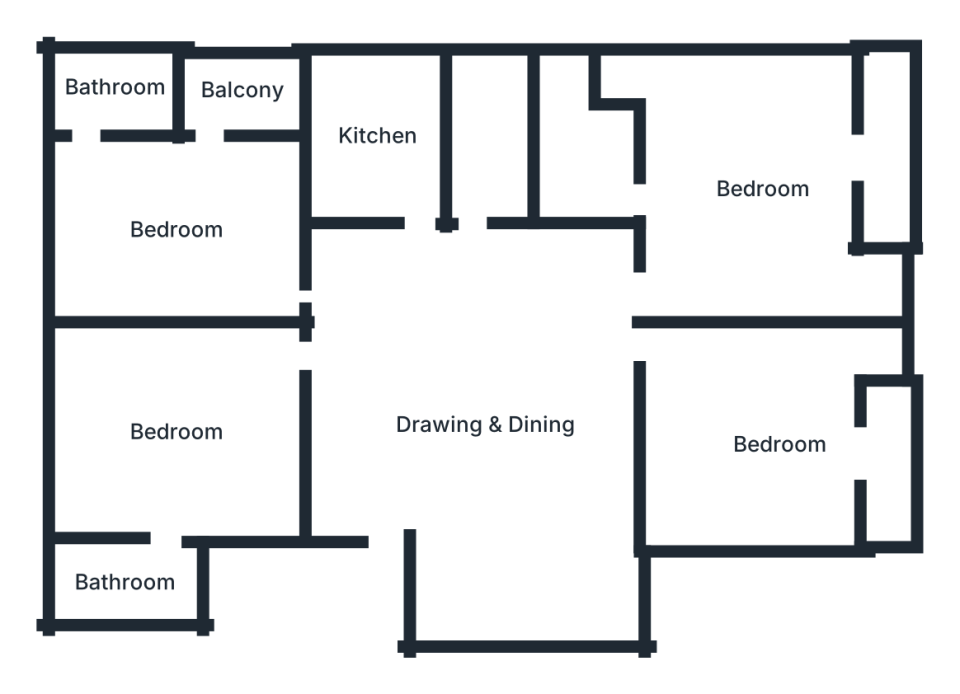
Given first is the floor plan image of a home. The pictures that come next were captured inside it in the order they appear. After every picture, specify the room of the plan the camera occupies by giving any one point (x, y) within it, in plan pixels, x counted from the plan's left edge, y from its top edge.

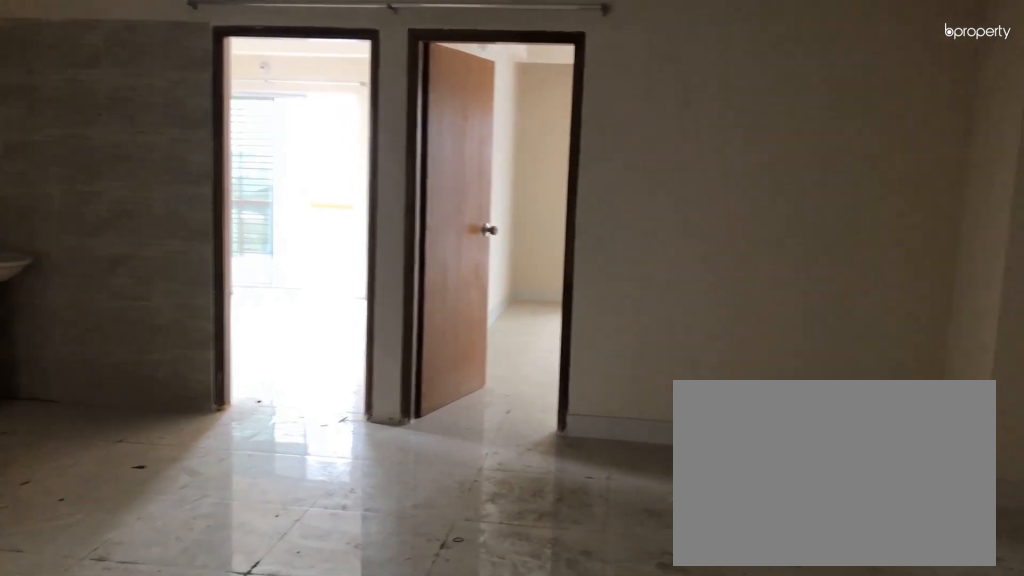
(497, 421)
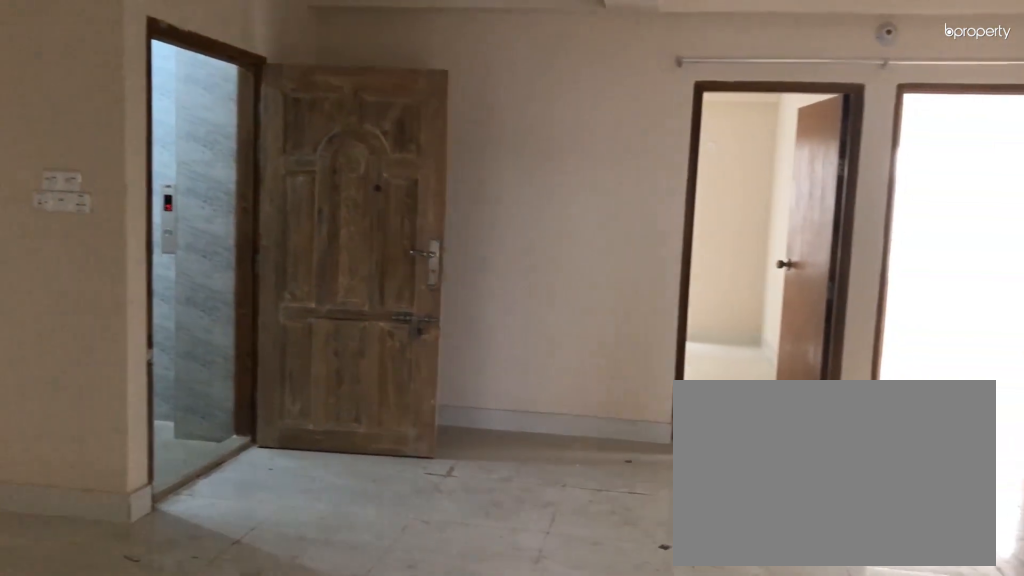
(497, 421)
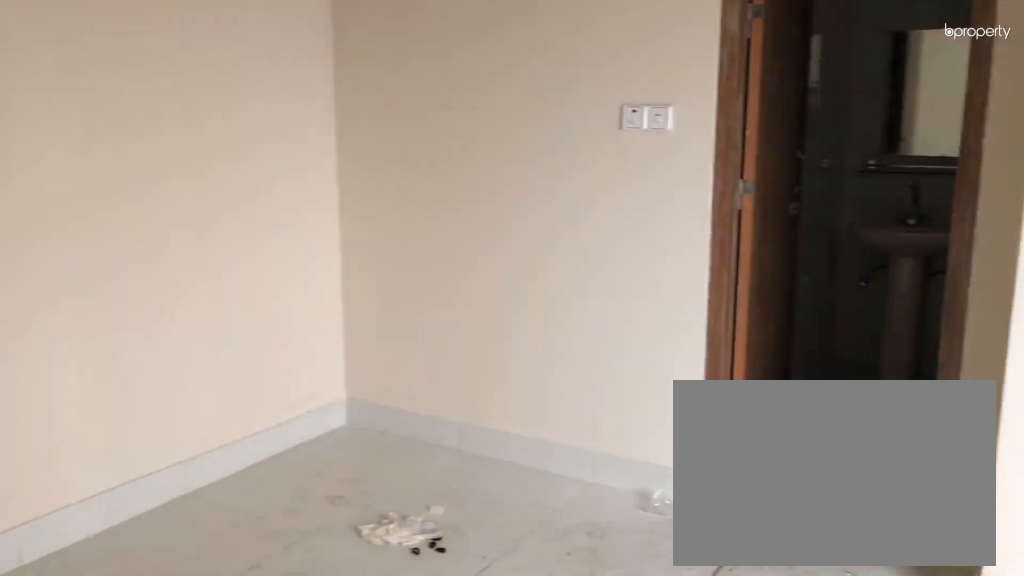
(178, 432)
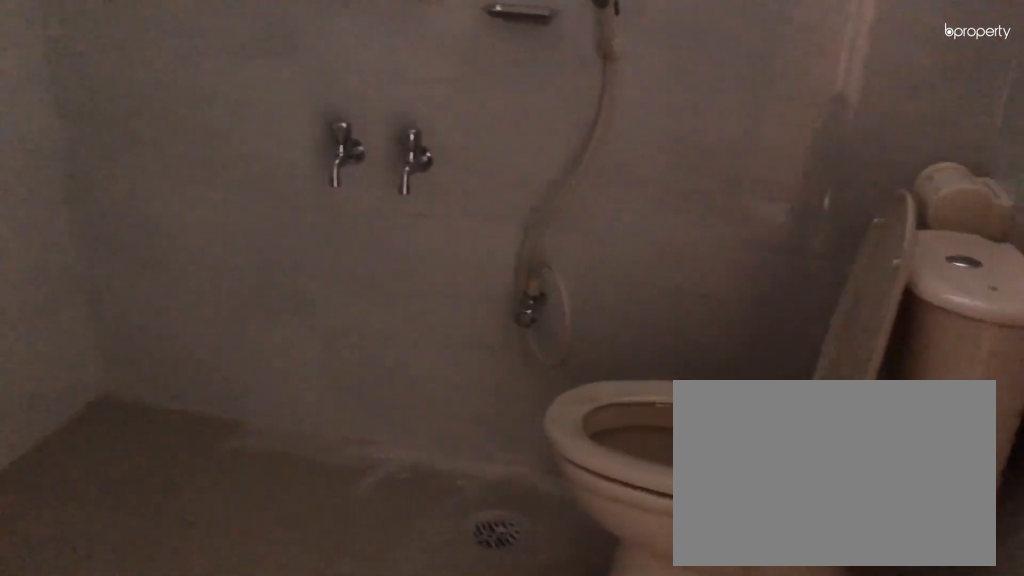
(128, 585)
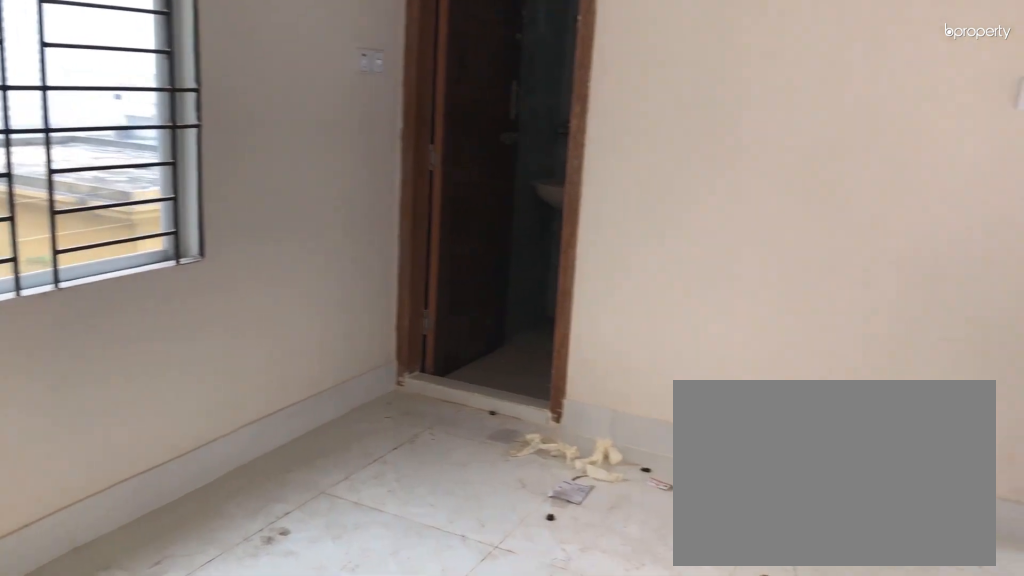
(178, 229)
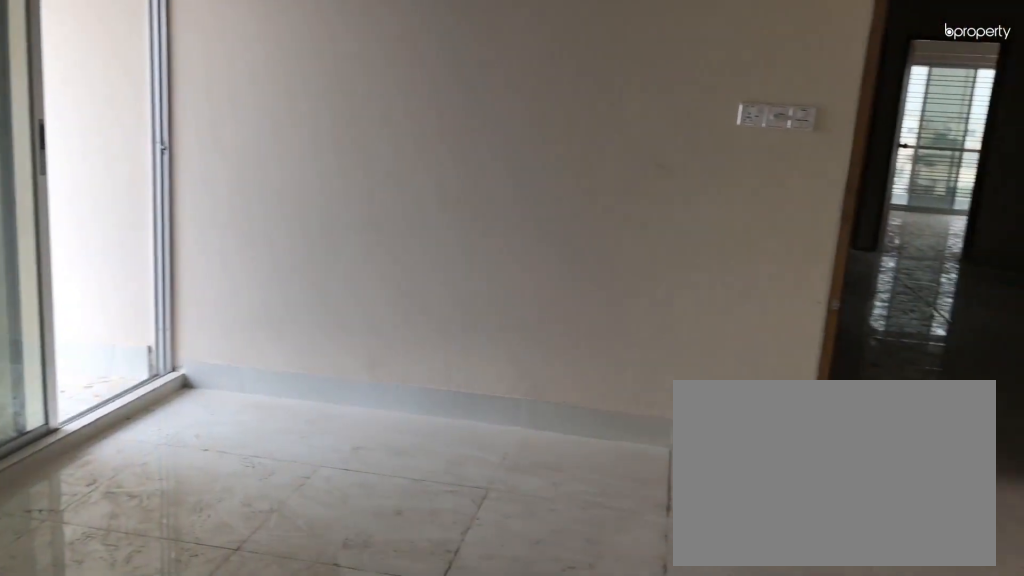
(178, 229)
